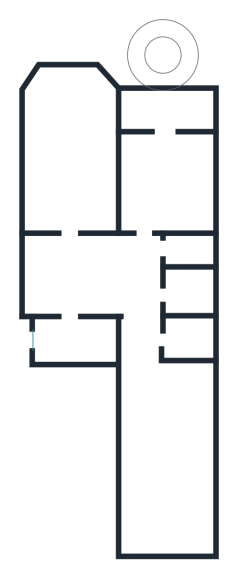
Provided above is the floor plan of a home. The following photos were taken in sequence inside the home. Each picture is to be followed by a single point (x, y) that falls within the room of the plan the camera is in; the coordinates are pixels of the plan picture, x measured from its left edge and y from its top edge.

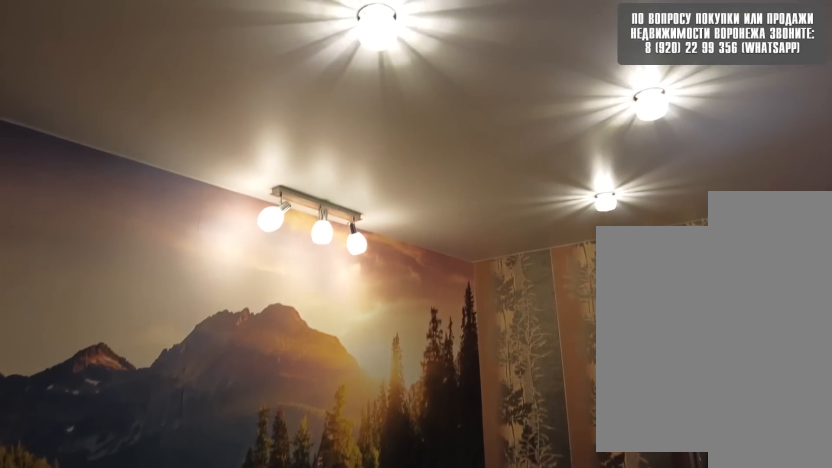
(75, 284)
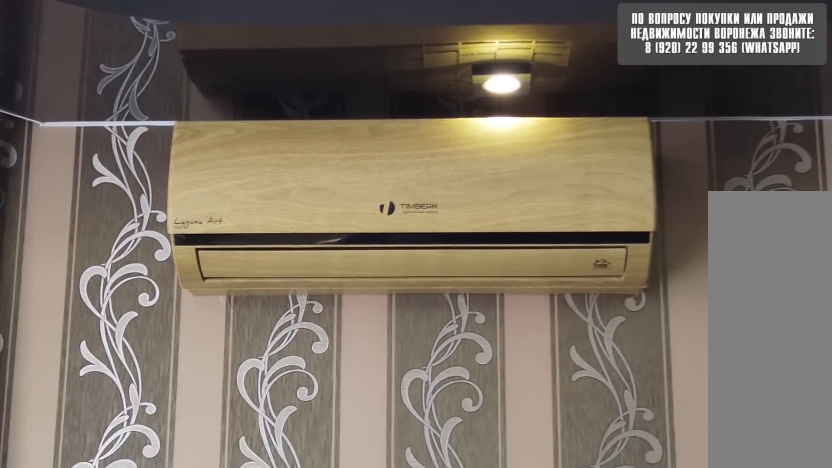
(68, 203)
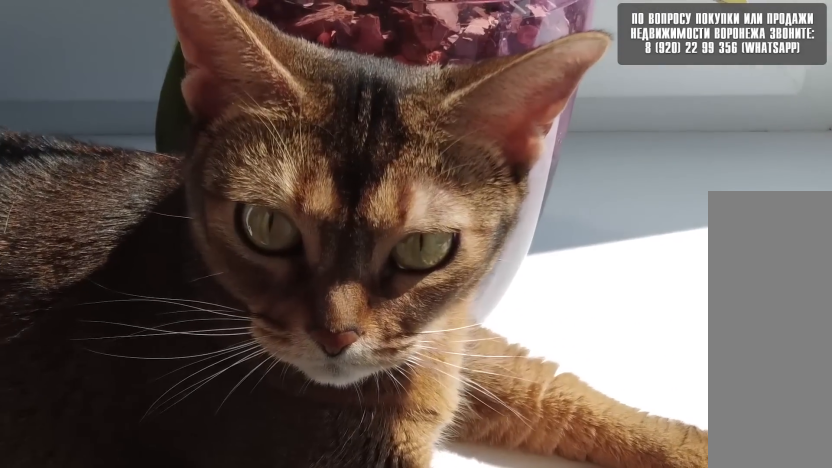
(68, 203)
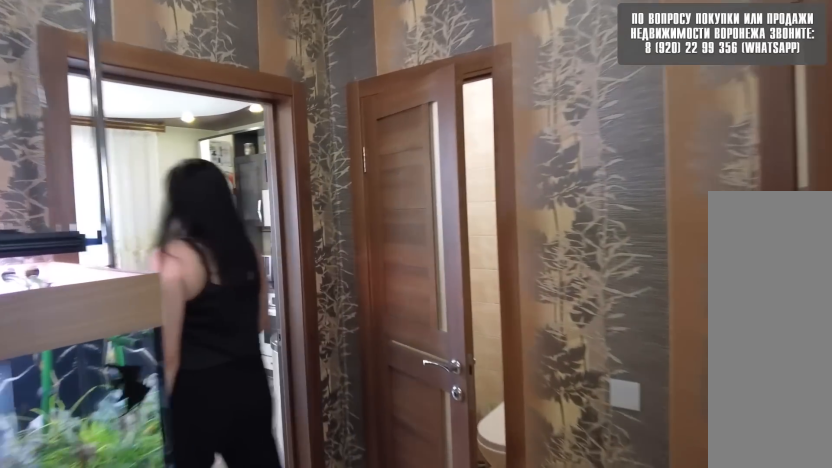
(72, 290)
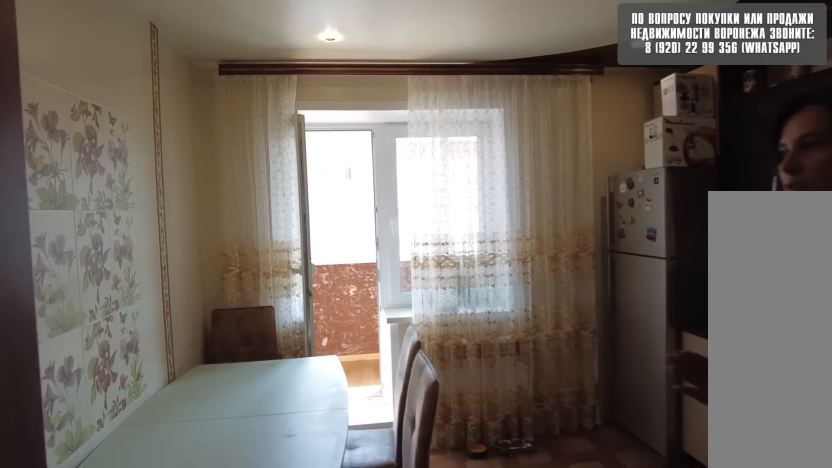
(139, 270)
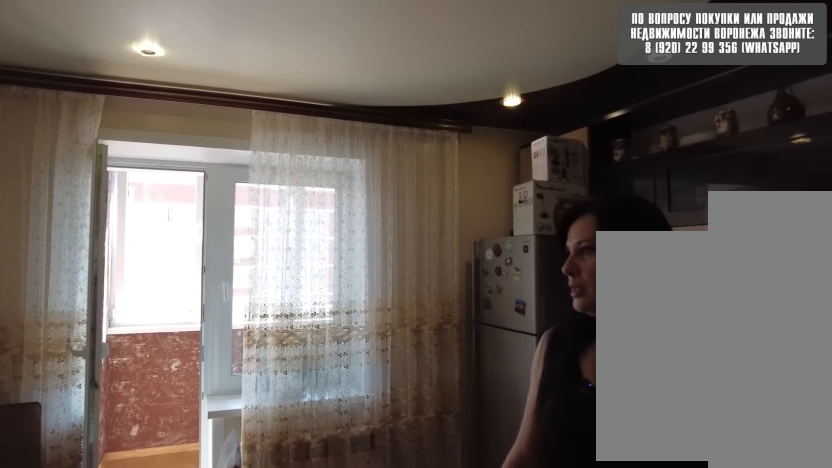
(169, 203)
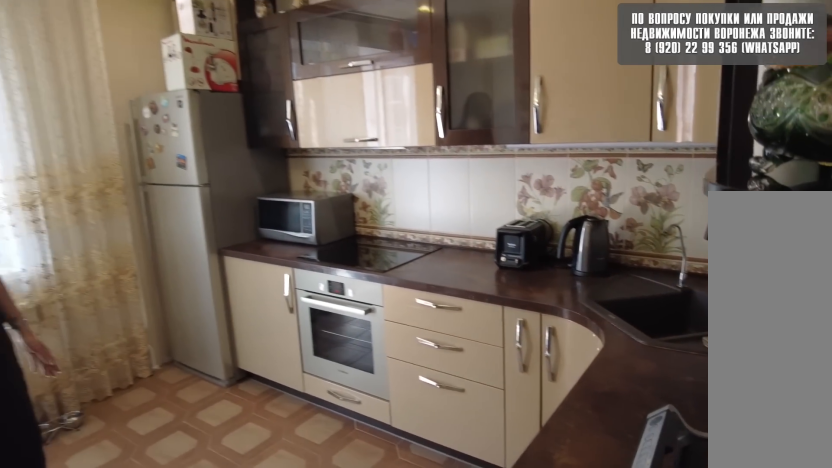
(169, 203)
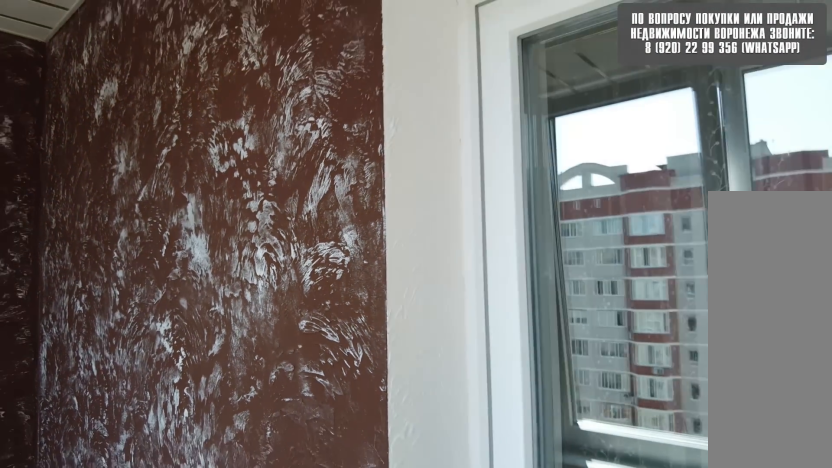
(162, 117)
